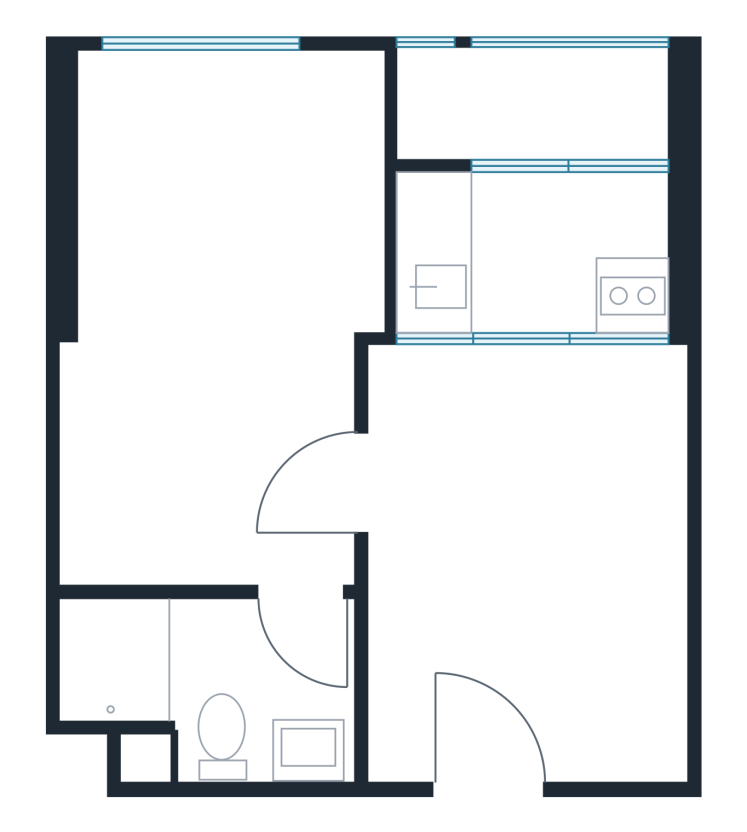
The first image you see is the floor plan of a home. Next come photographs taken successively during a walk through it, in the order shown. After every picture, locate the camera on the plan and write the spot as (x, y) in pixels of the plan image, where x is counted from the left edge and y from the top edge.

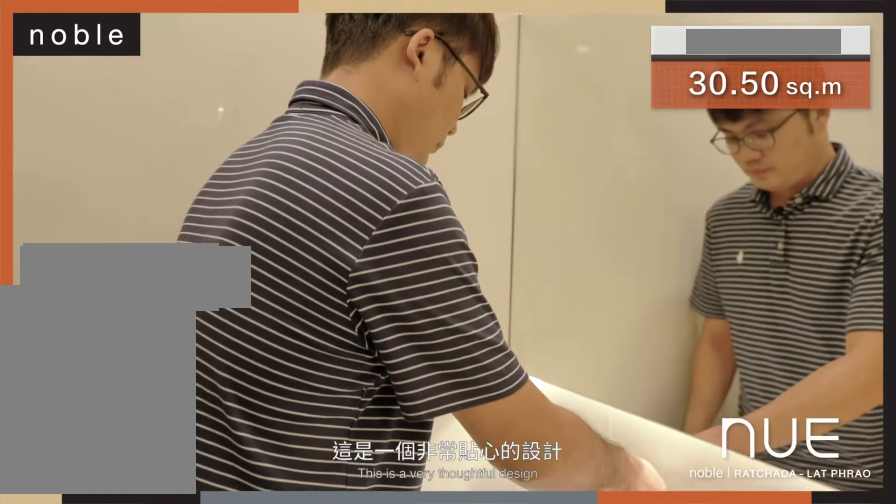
(318, 594)
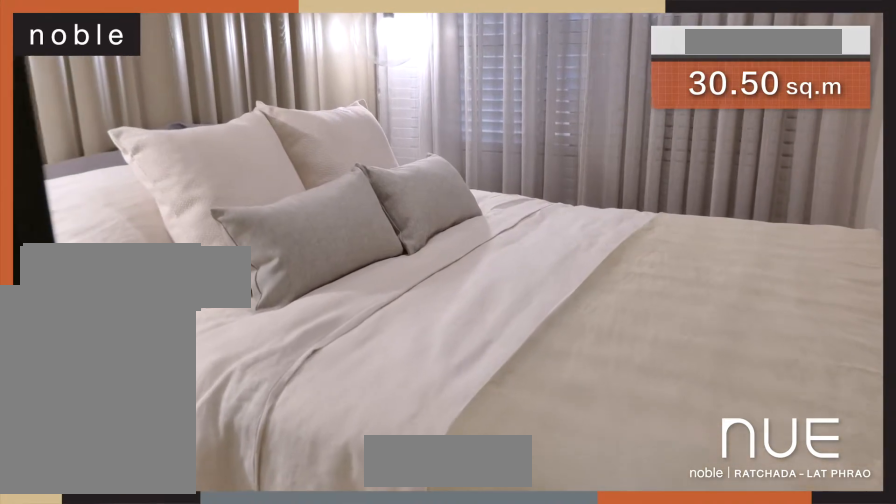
(309, 422)
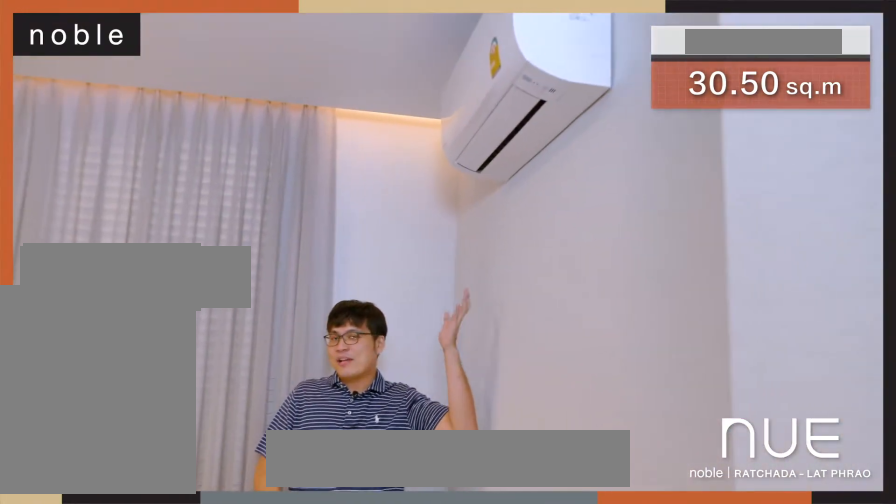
(317, 415)
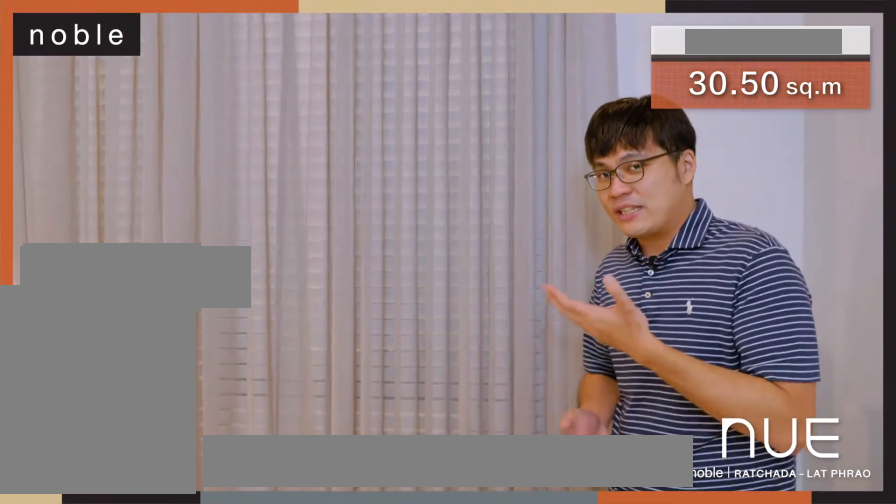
(312, 428)
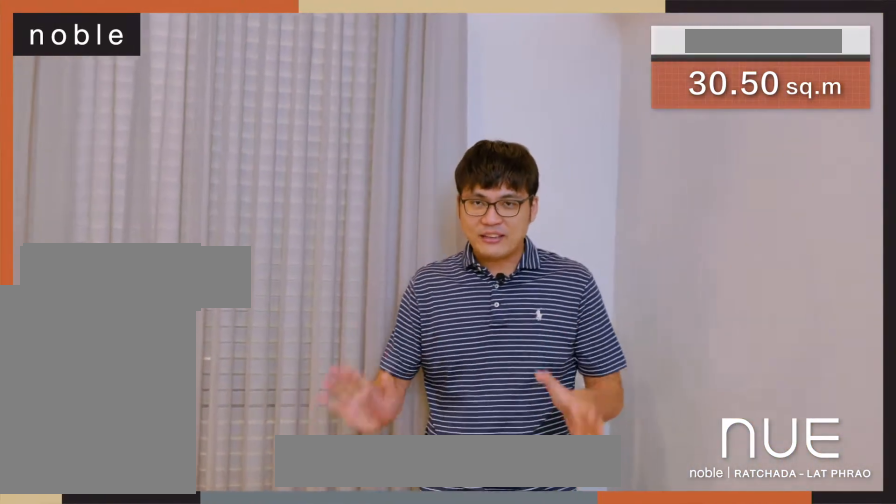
(308, 424)
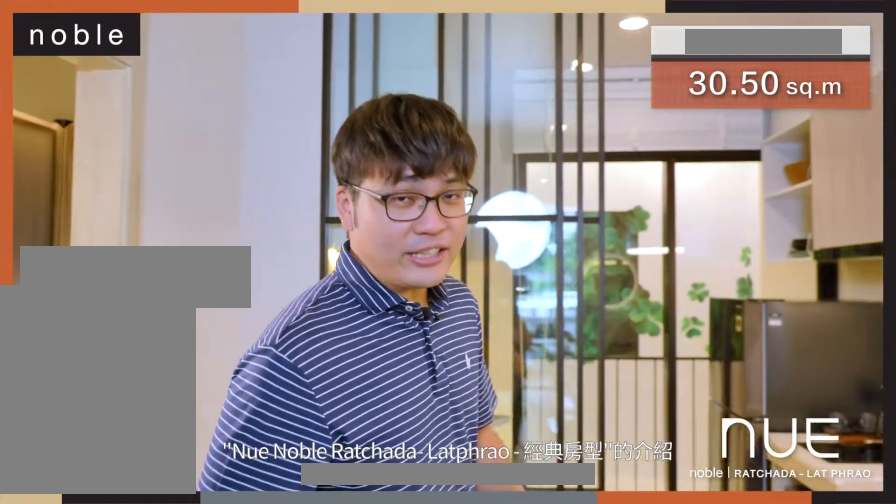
(466, 489)
